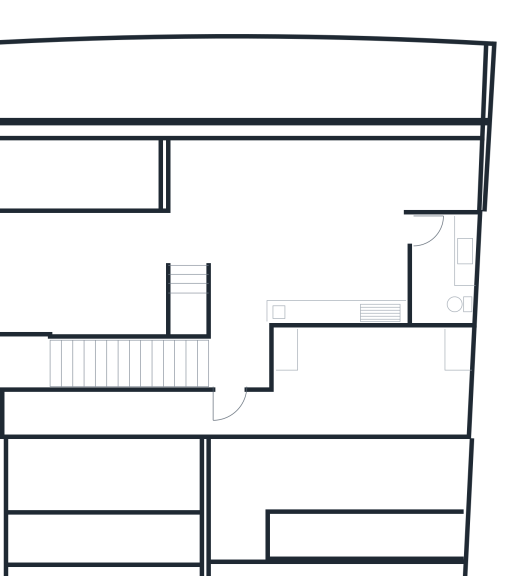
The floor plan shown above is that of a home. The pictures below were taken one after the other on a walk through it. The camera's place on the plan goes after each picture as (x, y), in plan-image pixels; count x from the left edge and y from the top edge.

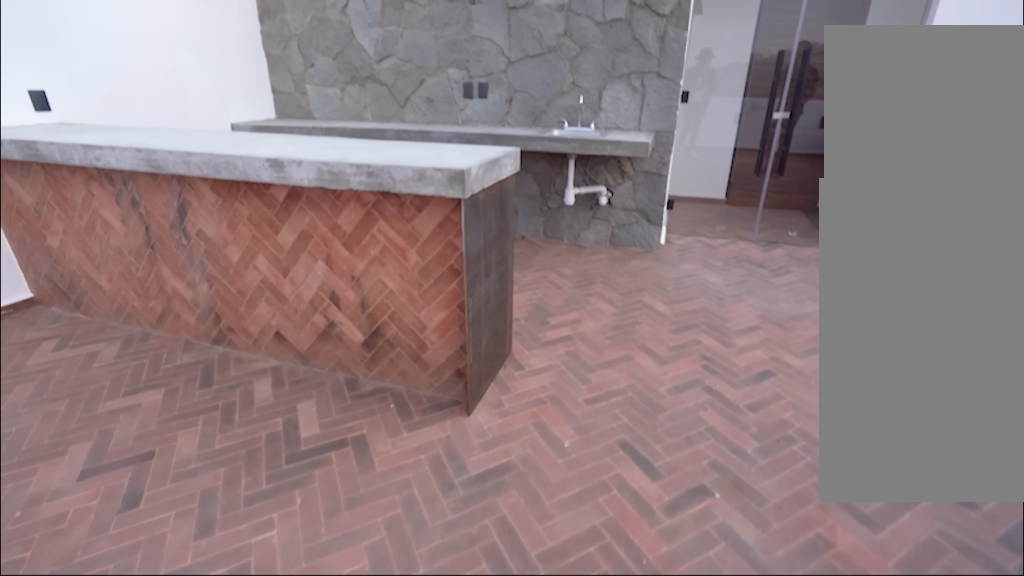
(241, 162)
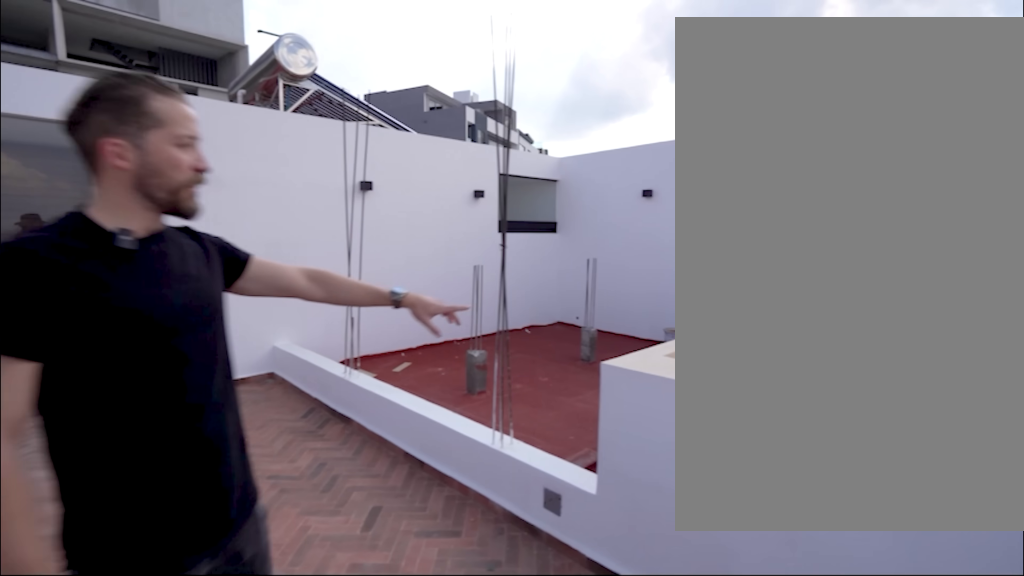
(236, 198)
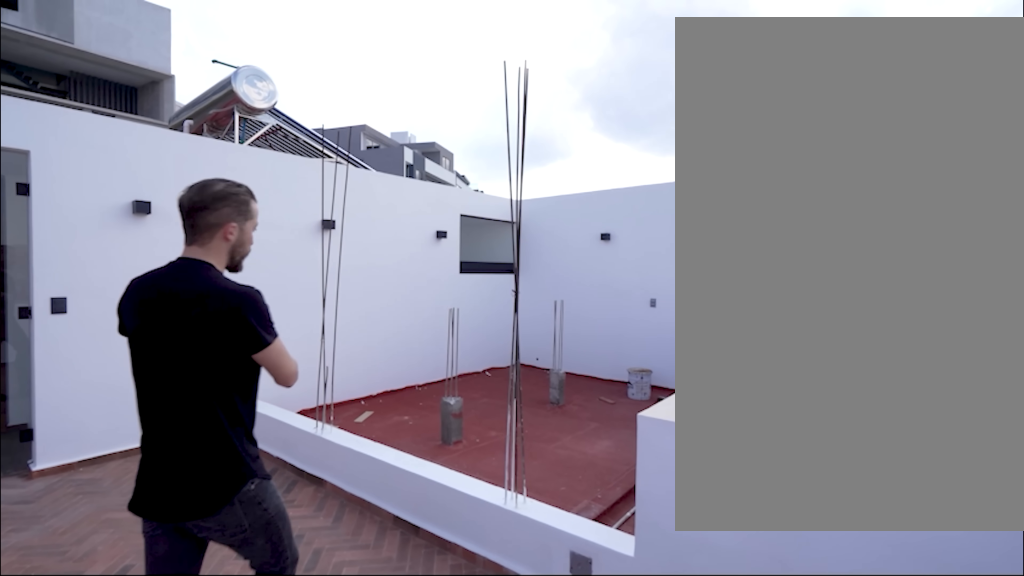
(211, 181)
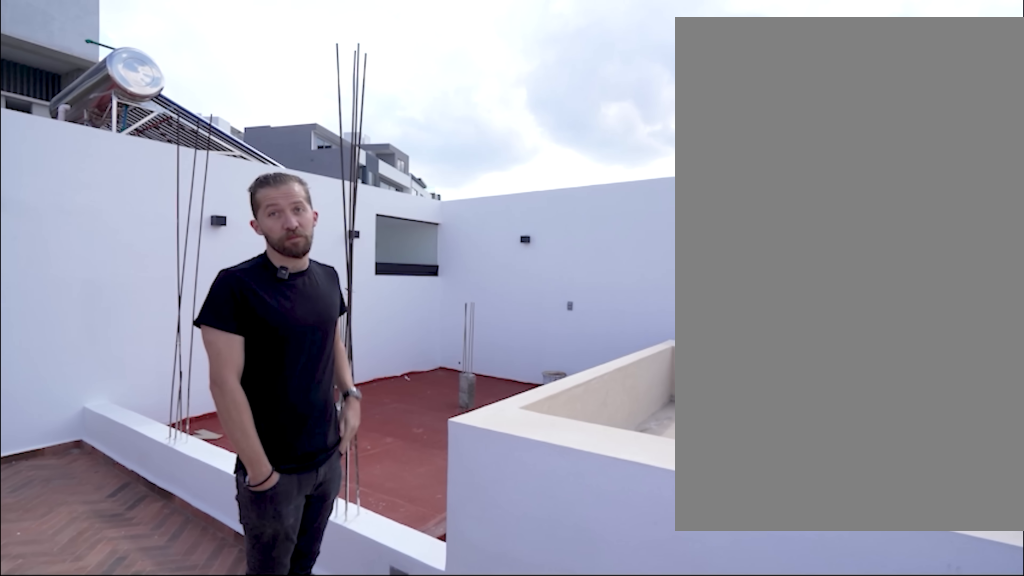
(188, 174)
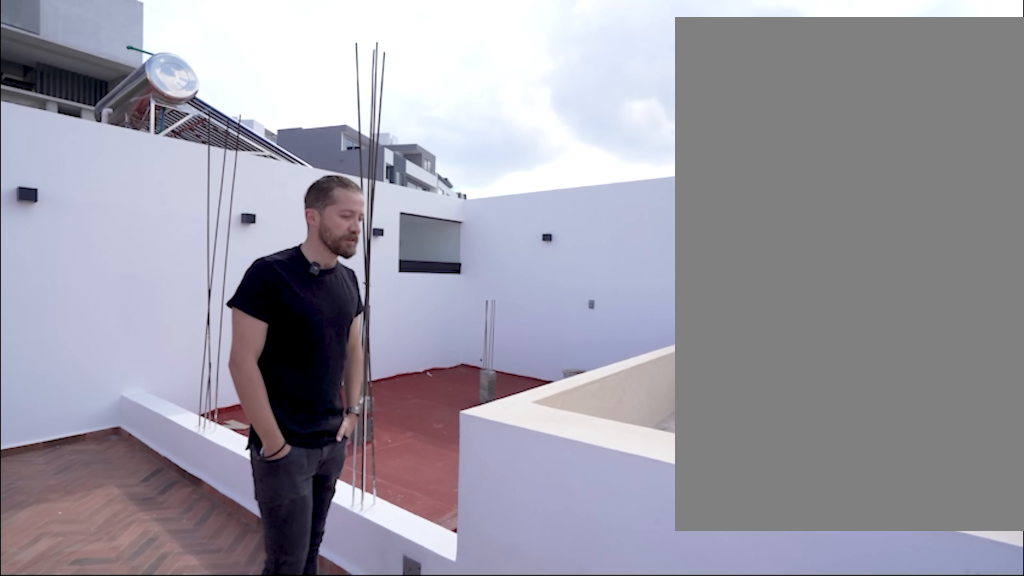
(188, 174)
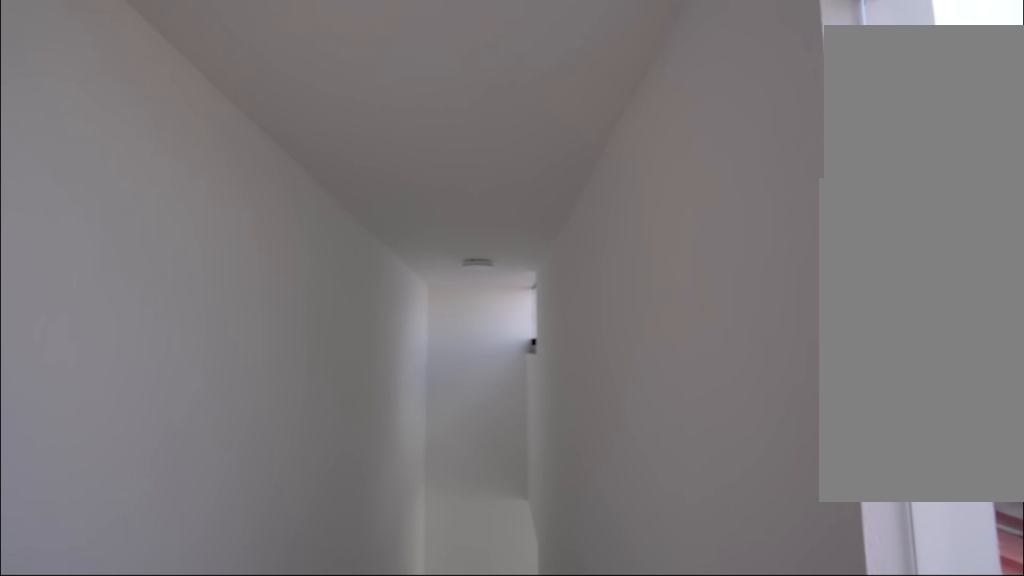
(225, 335)
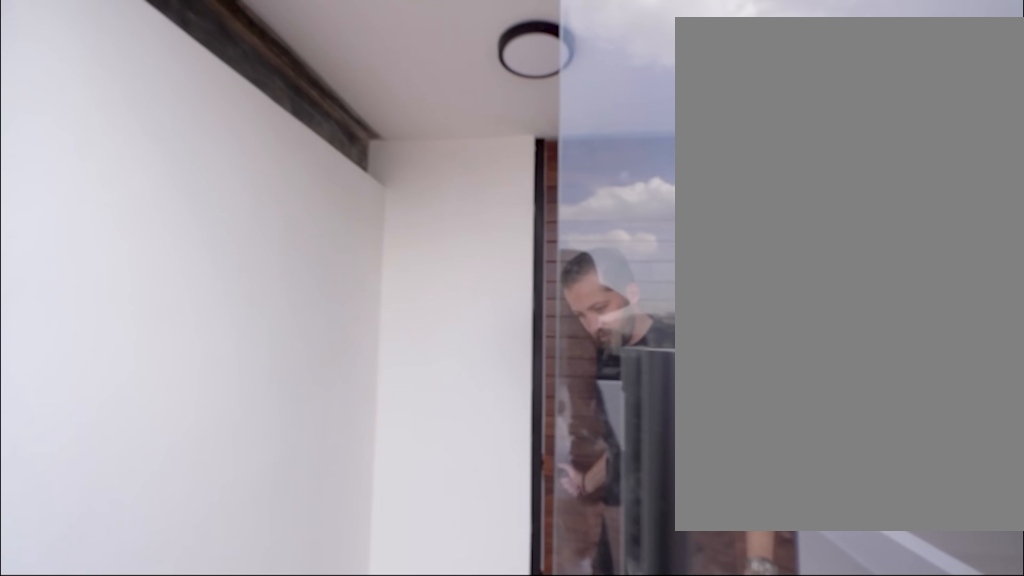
(230, 301)
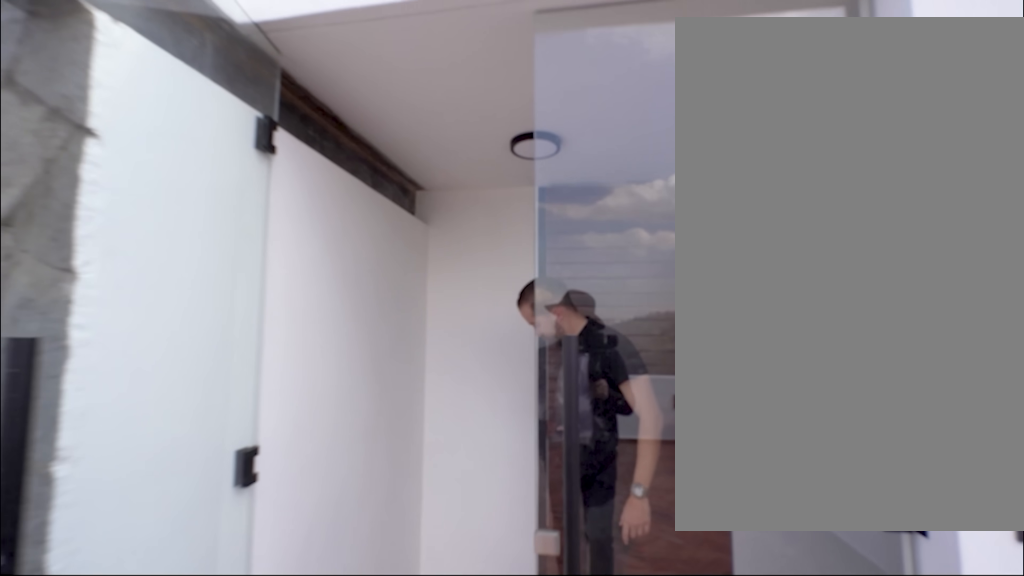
(230, 290)
